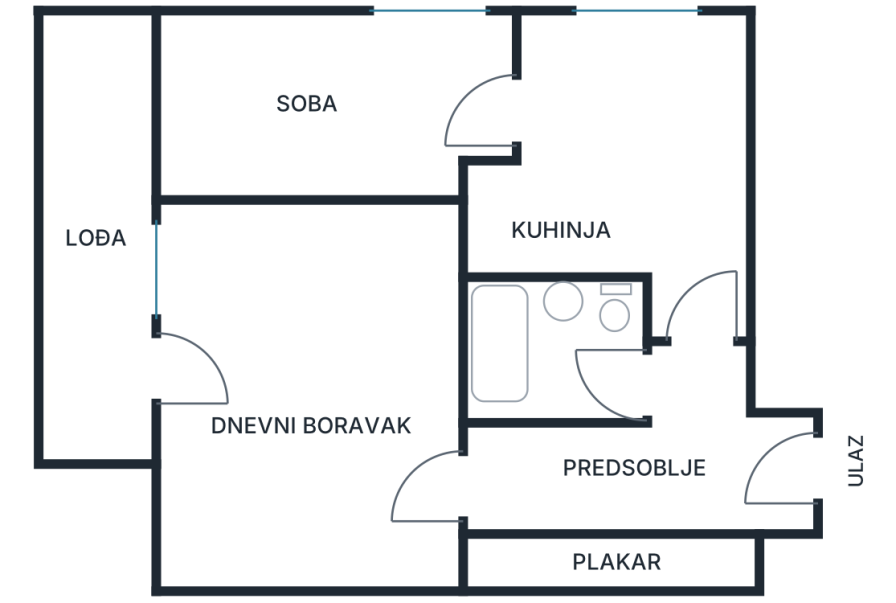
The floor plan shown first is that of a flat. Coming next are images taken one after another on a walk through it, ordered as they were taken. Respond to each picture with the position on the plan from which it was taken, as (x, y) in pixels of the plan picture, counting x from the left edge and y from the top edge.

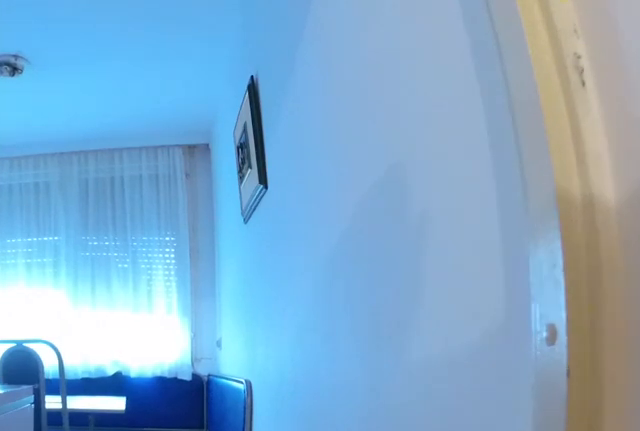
(690, 389)
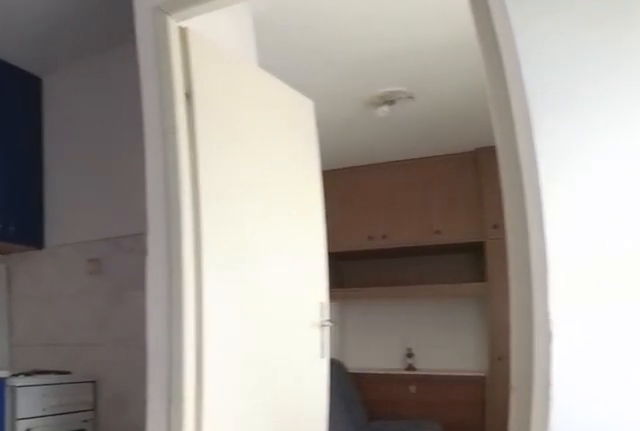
(705, 65)
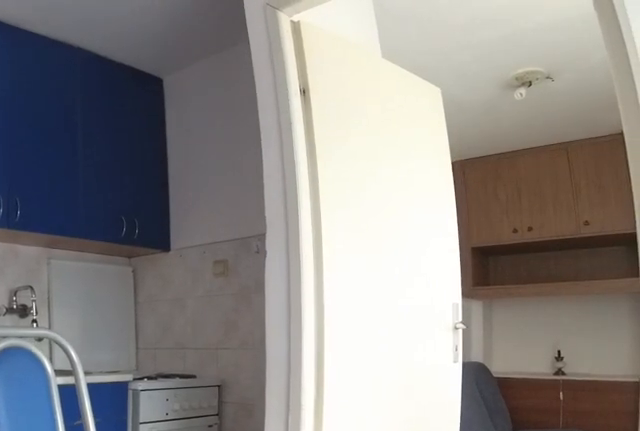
(698, 52)
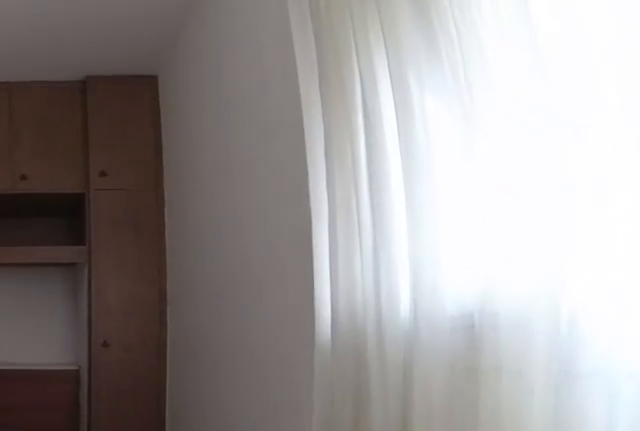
(536, 120)
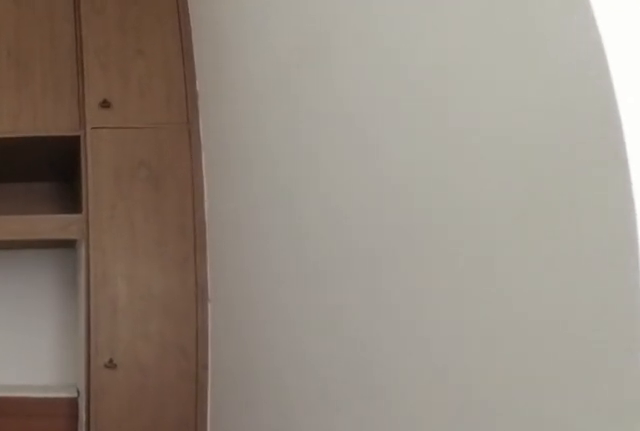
(432, 120)
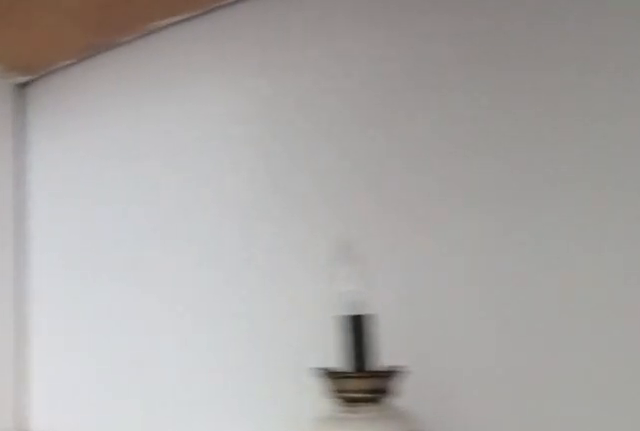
(229, 104)
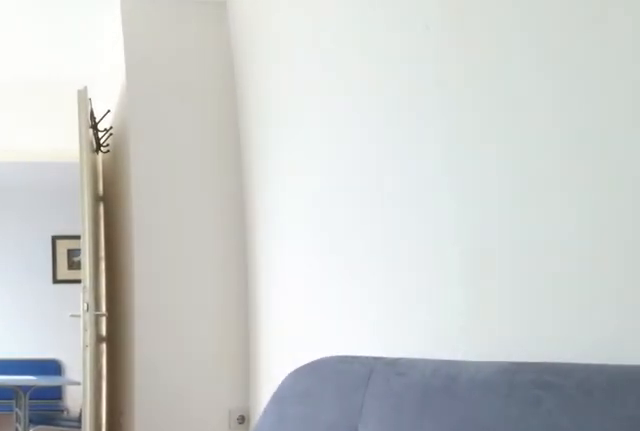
(193, 122)
